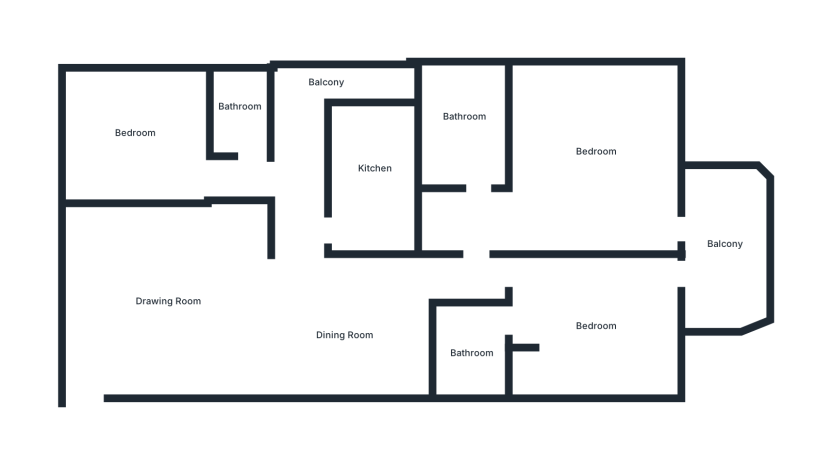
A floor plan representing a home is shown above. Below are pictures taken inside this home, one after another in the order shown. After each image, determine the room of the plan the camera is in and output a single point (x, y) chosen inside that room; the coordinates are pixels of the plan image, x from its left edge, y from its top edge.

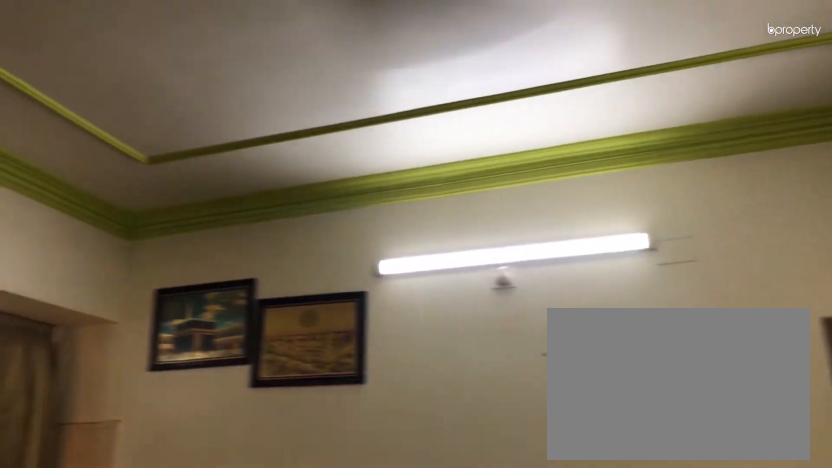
(170, 297)
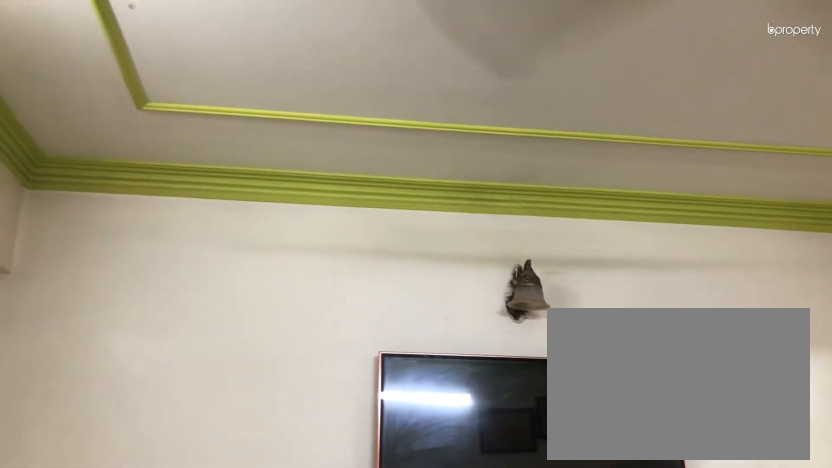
(170, 297)
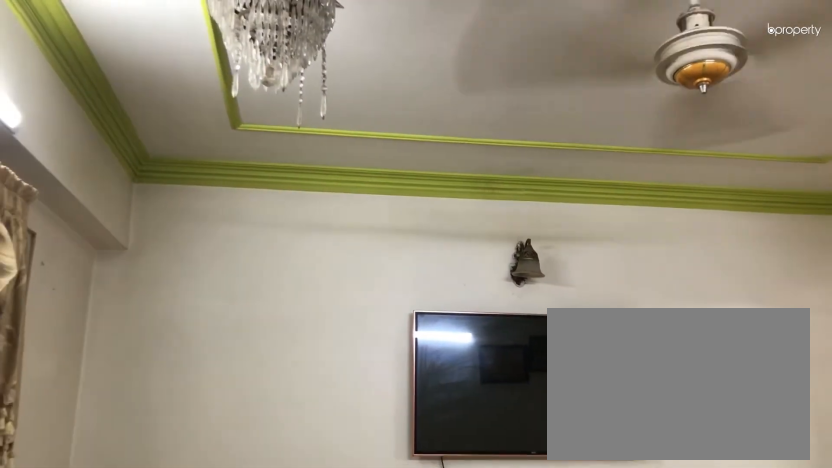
(170, 297)
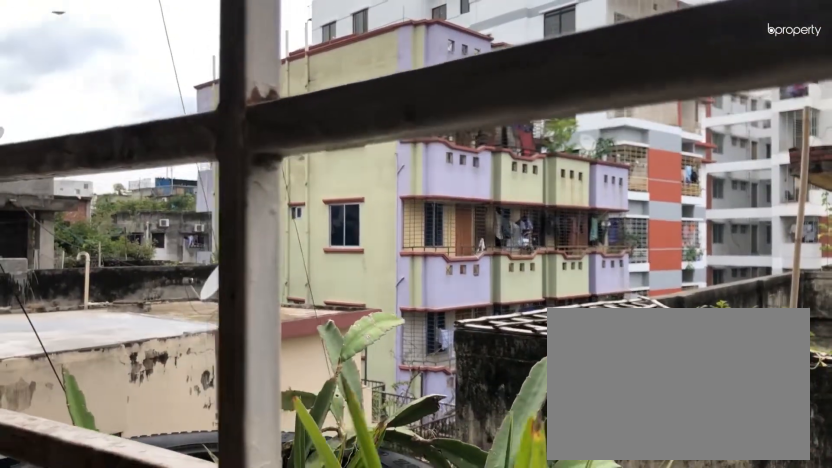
(724, 249)
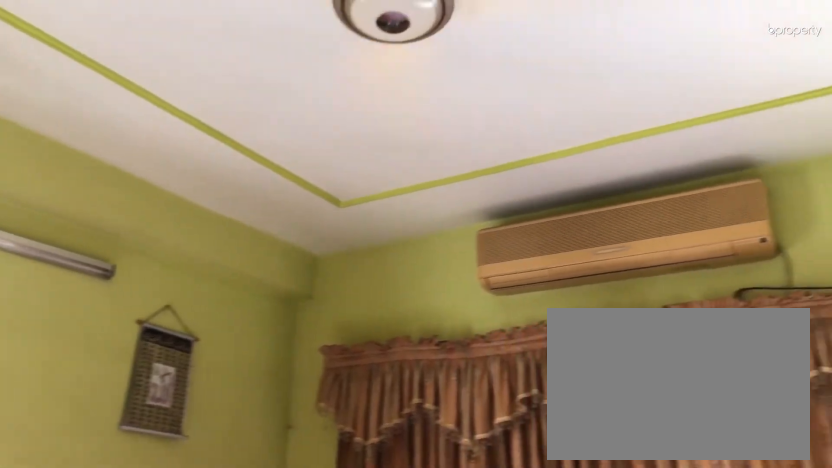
(592, 149)
